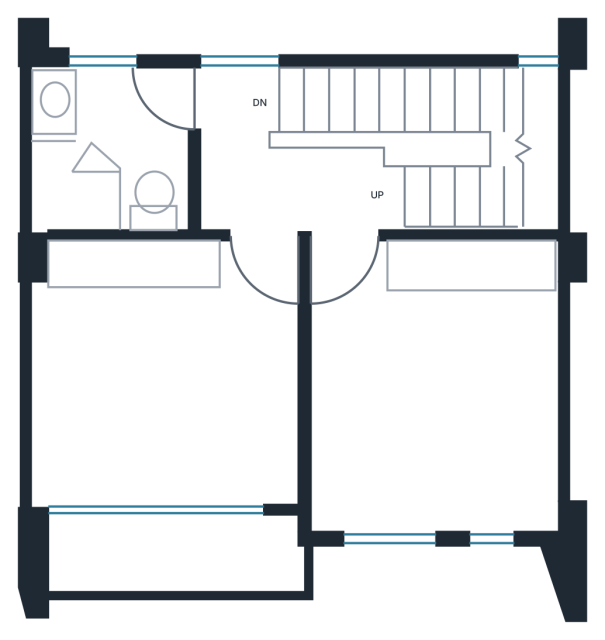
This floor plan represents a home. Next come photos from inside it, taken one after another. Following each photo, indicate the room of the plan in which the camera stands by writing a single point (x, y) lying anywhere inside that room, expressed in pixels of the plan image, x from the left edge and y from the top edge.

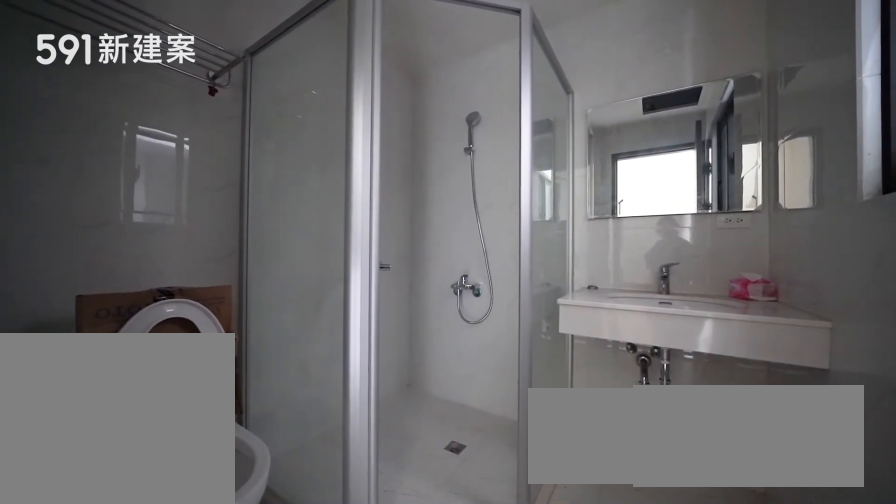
(106, 152)
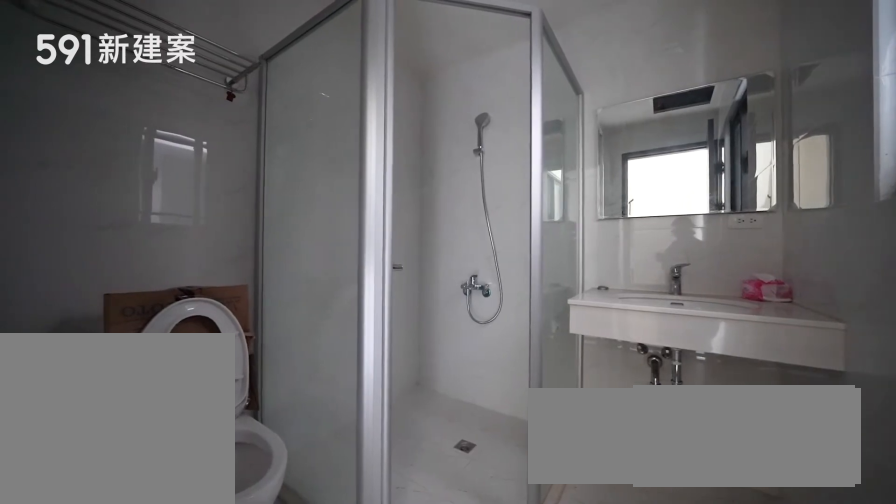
(106, 152)
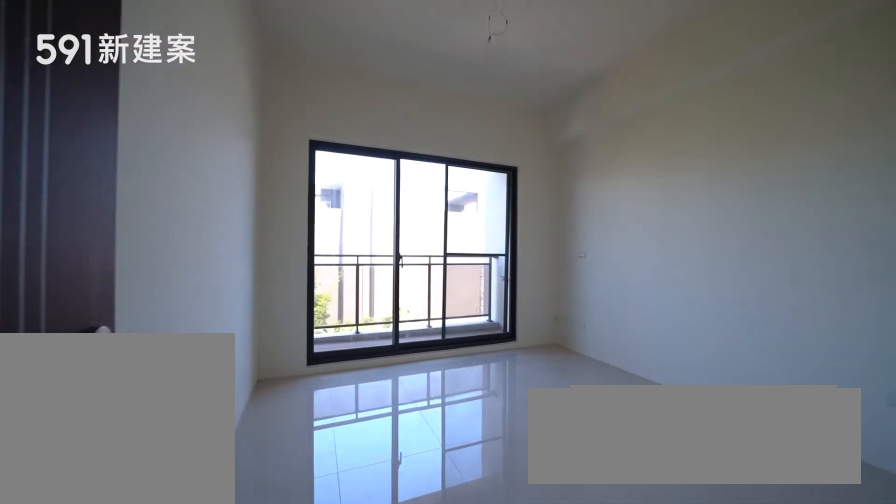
(165, 371)
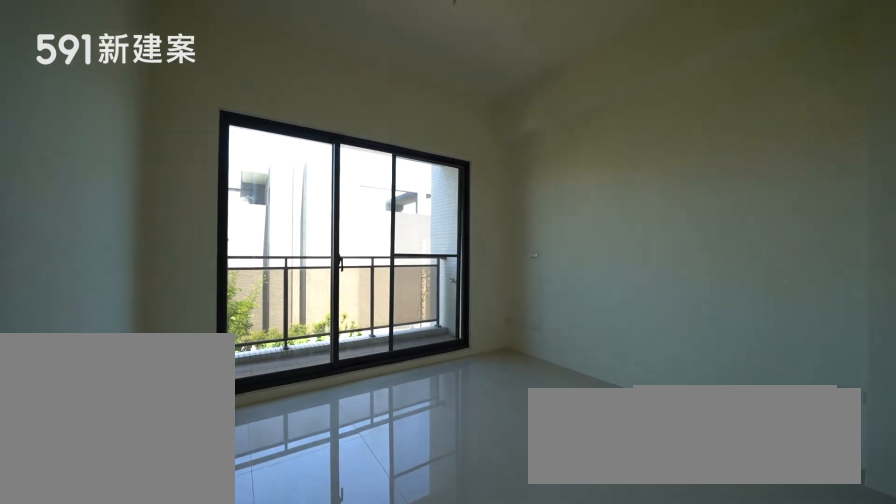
(165, 371)
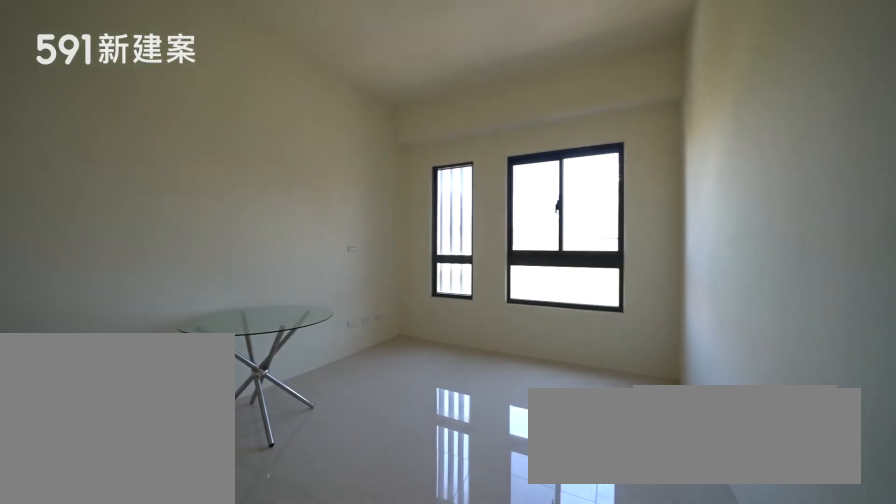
(436, 386)
